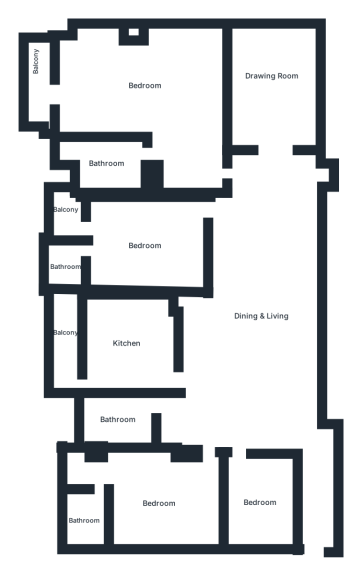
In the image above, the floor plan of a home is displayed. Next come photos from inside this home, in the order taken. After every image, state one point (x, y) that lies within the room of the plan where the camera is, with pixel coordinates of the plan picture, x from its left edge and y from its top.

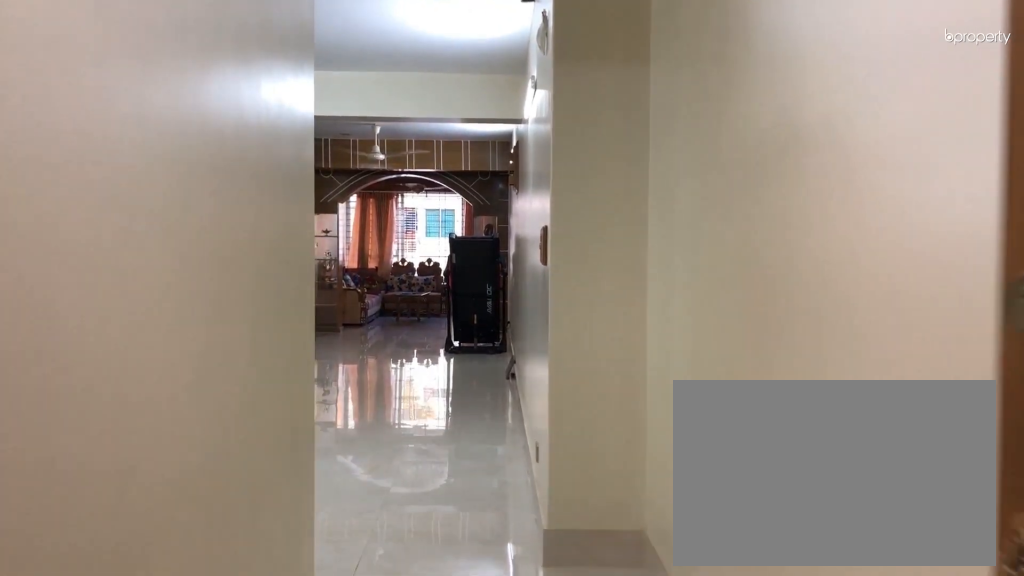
(319, 494)
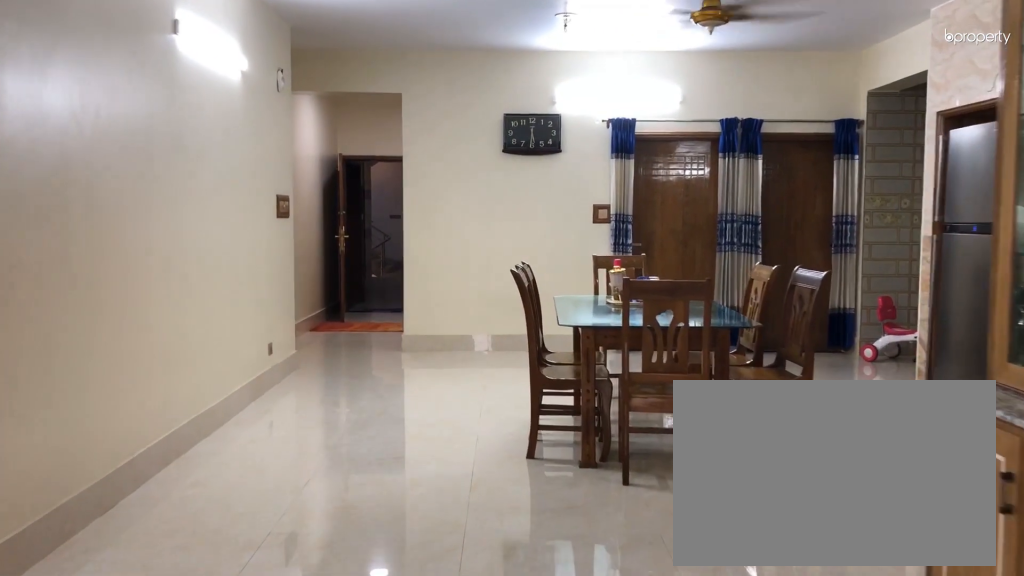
(255, 354)
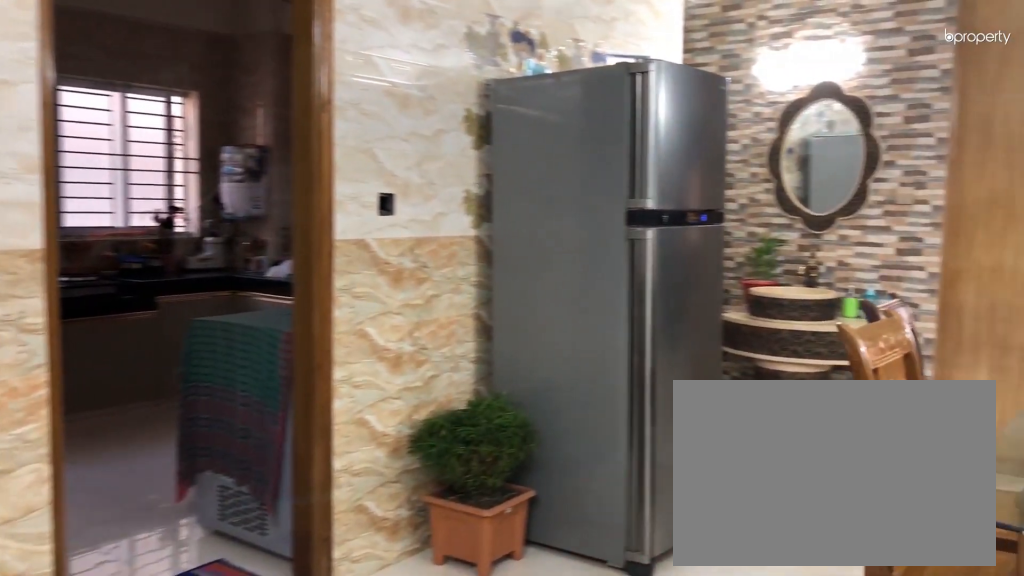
(245, 406)
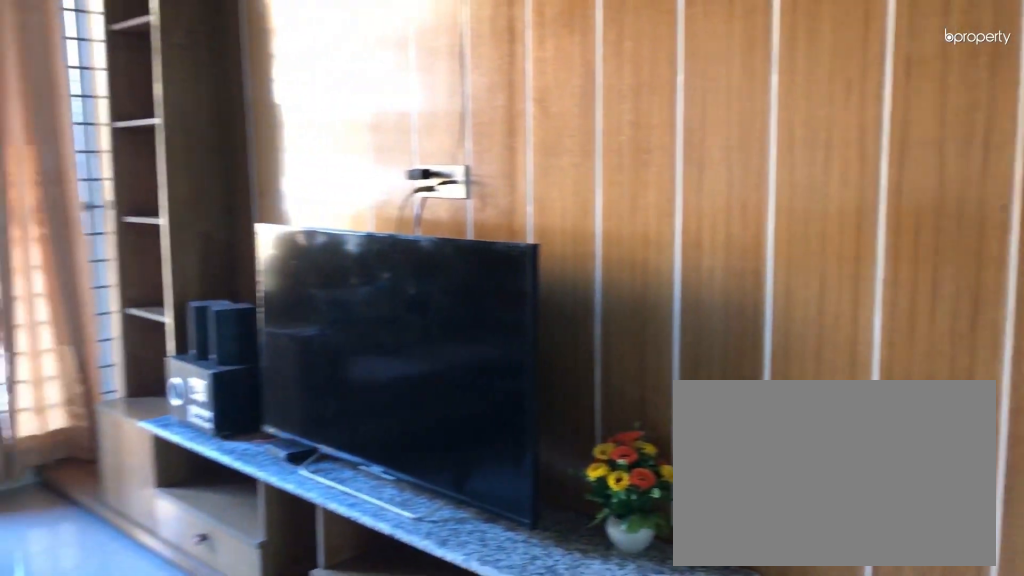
(275, 85)
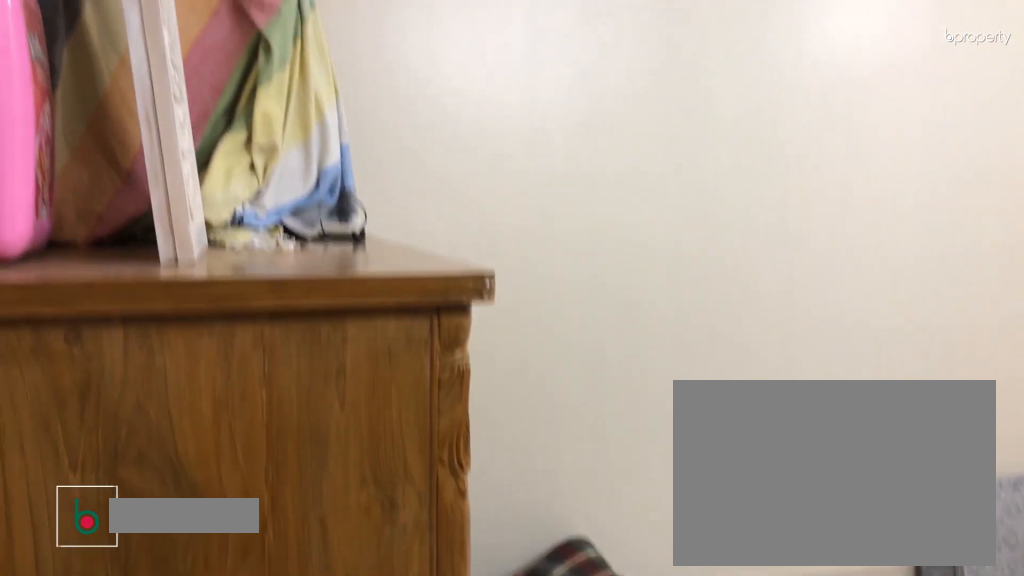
(261, 505)
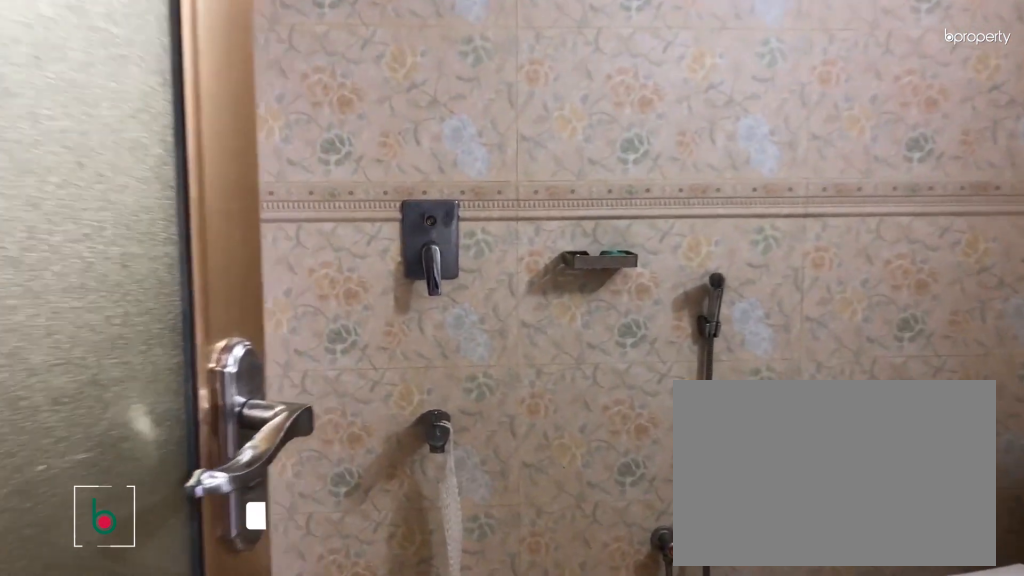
(86, 518)
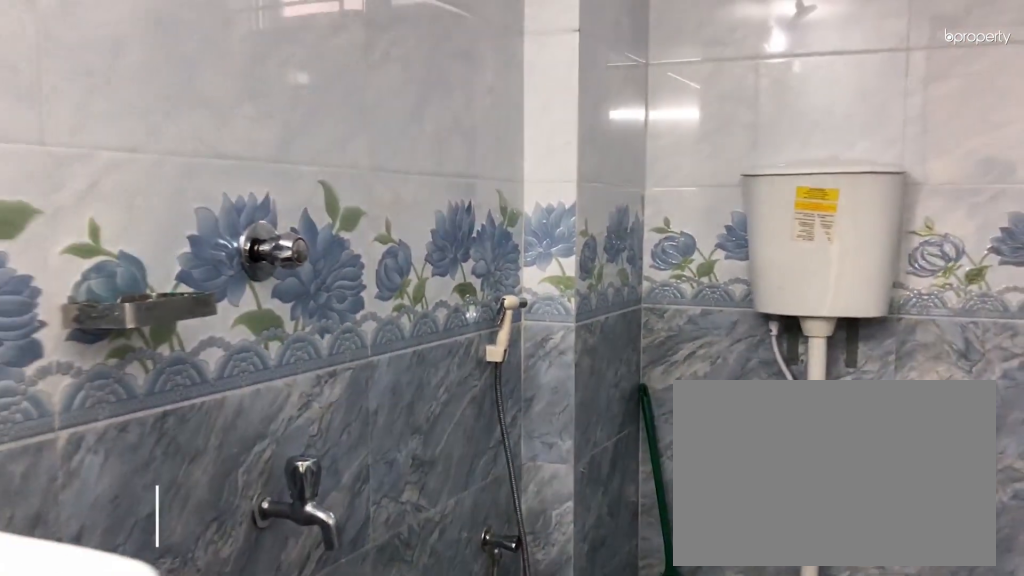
(114, 418)
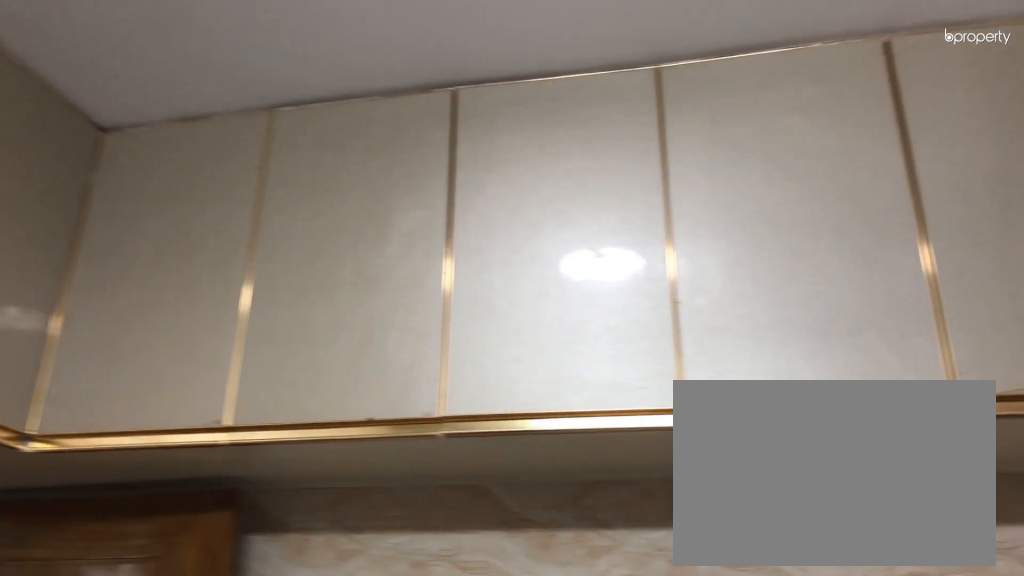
(125, 343)
